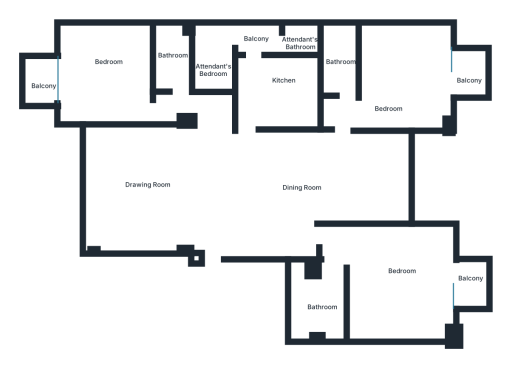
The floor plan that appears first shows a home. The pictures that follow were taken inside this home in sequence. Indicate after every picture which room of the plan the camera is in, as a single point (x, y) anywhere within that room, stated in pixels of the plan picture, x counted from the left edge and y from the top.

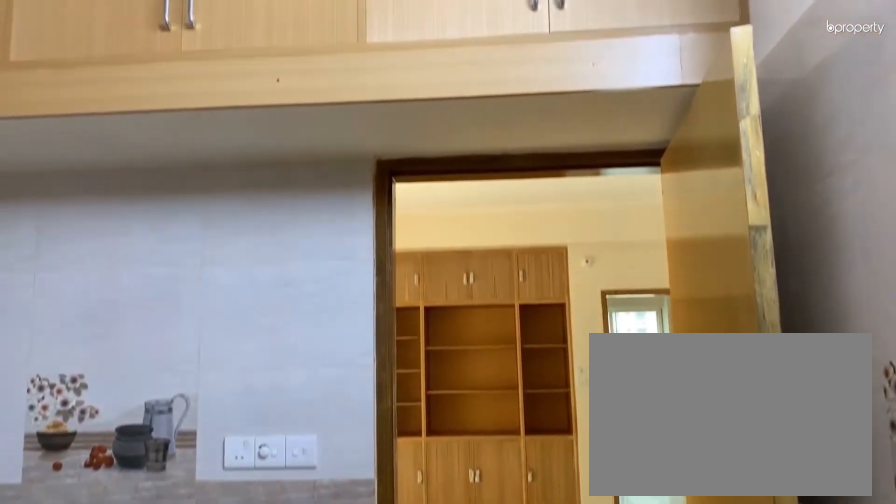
(268, 93)
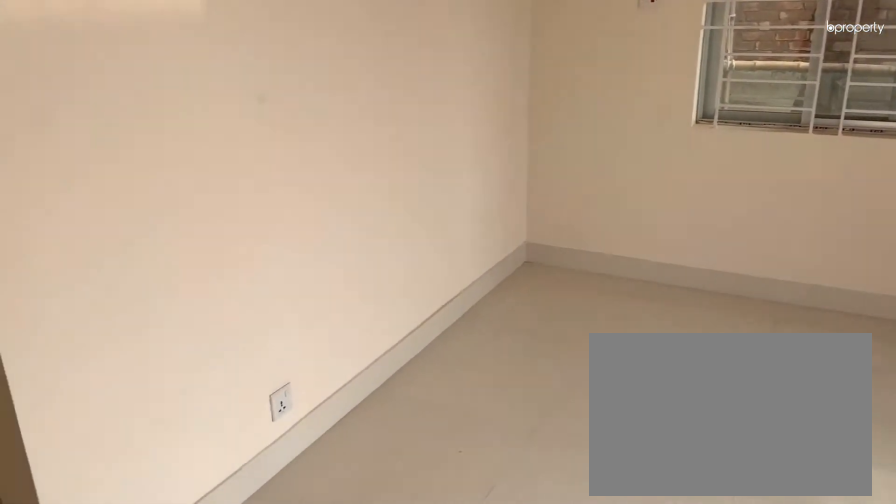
(405, 79)
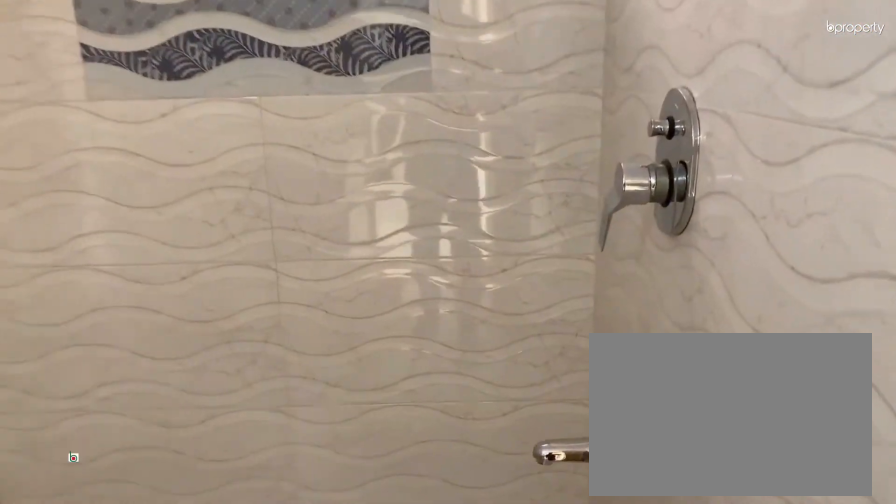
(340, 67)
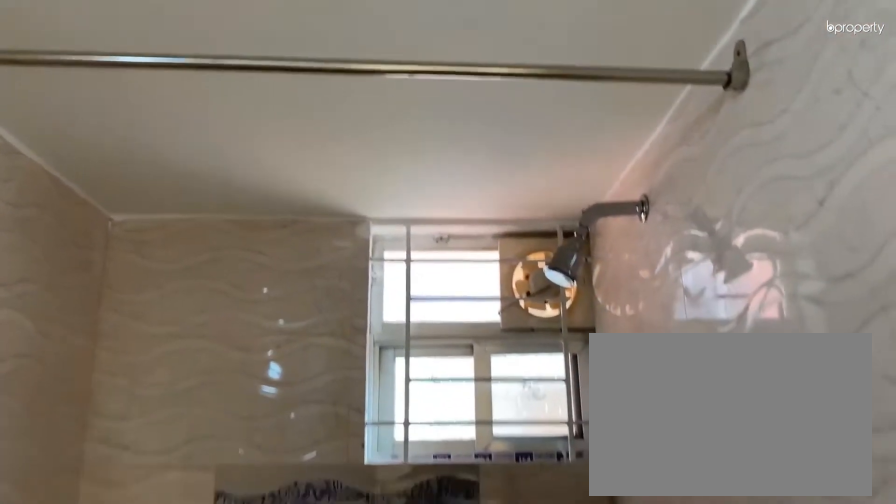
(340, 67)
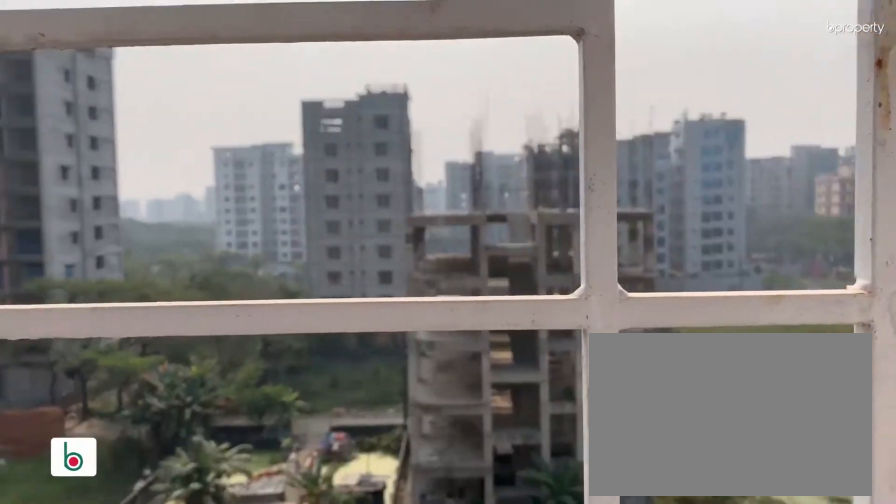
(469, 81)
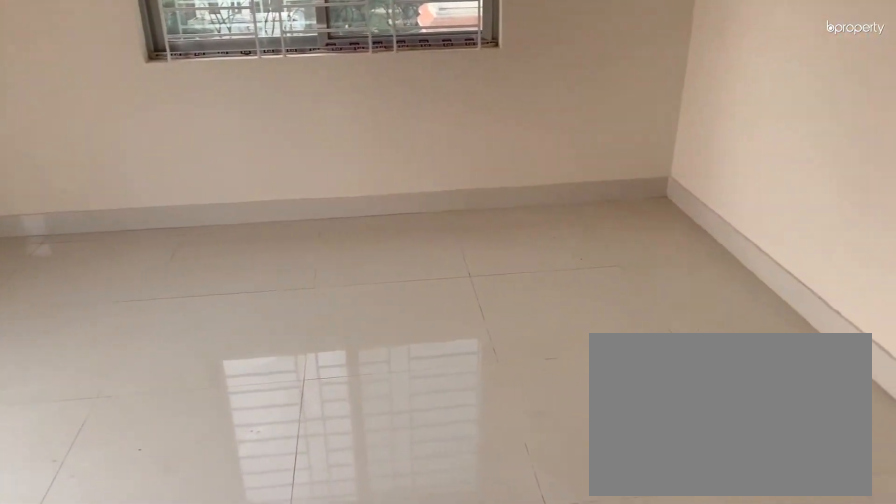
(397, 291)
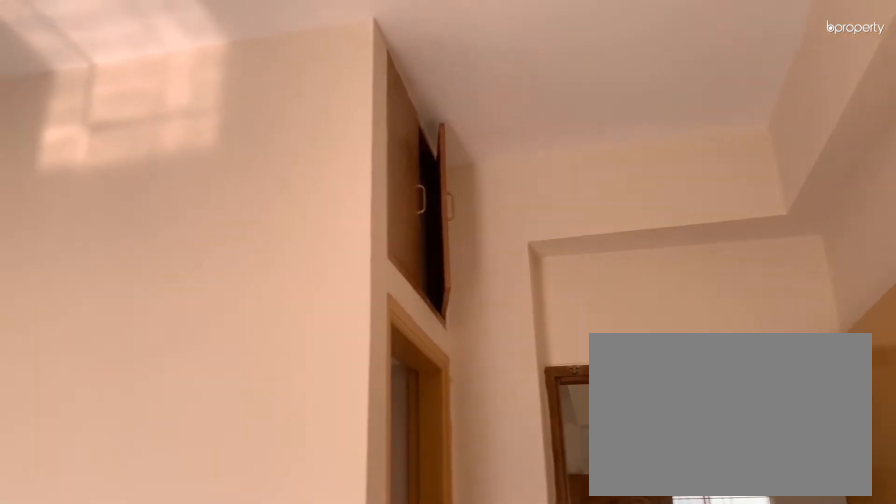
(393, 284)
